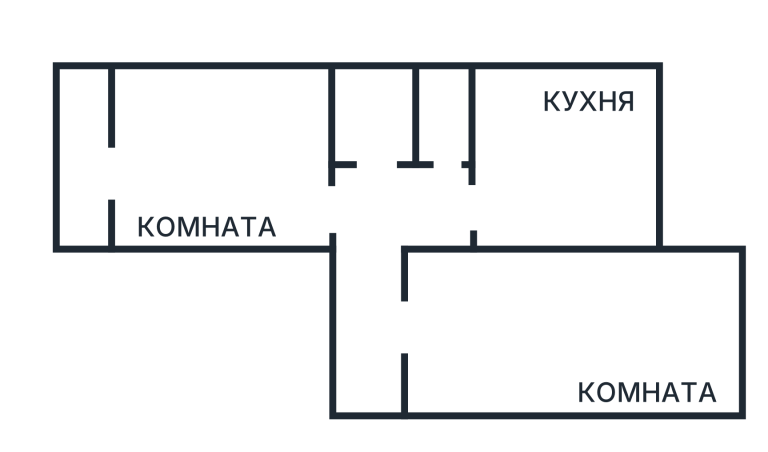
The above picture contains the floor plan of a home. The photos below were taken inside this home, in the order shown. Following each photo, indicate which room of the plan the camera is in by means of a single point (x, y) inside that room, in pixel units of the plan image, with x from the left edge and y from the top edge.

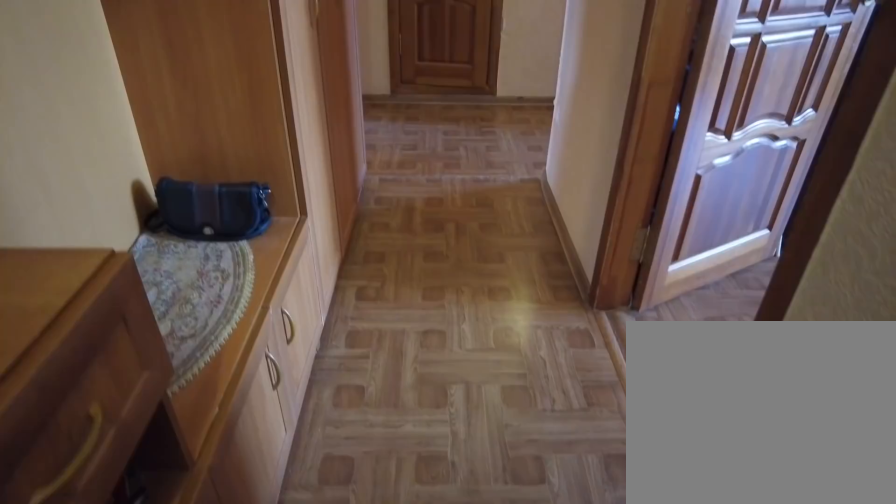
(378, 381)
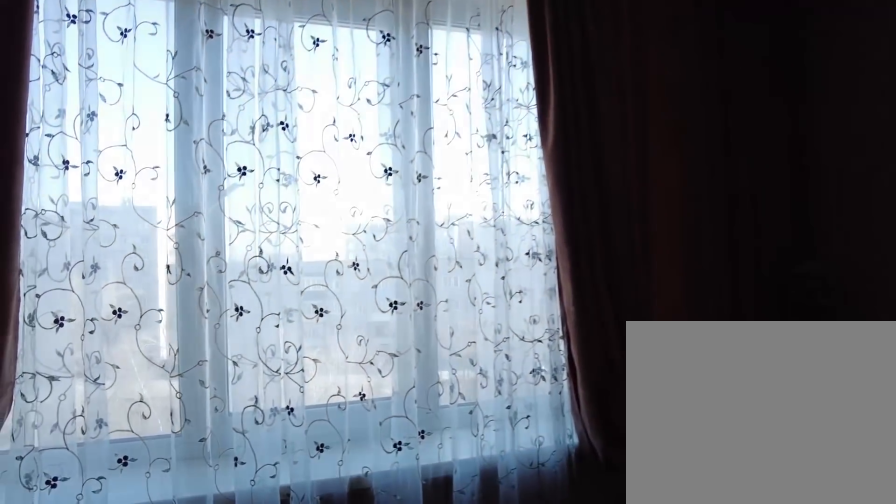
(502, 361)
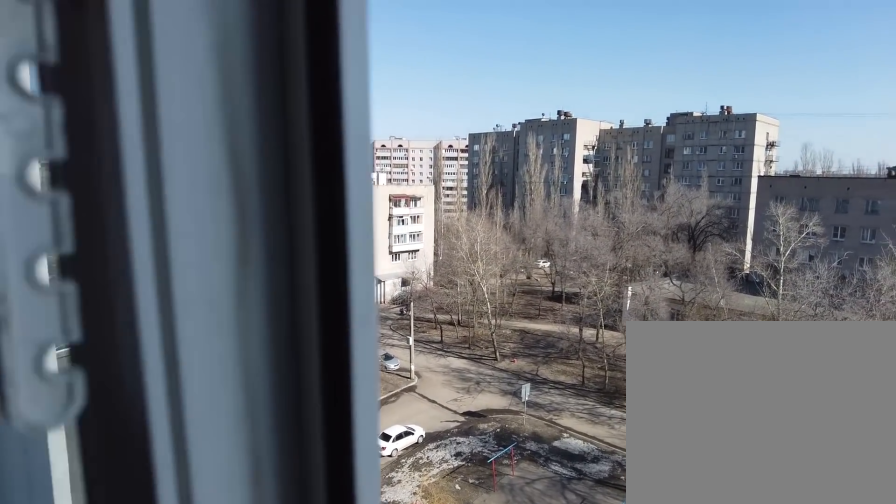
(502, 361)
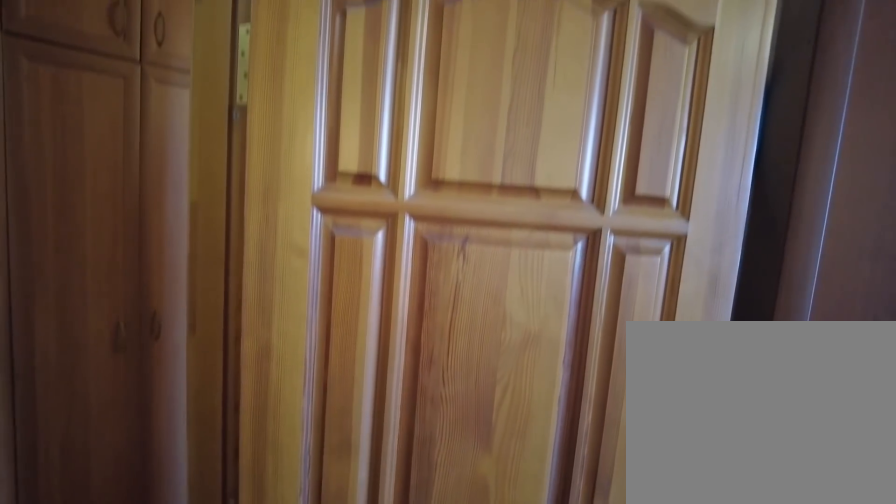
(410, 341)
